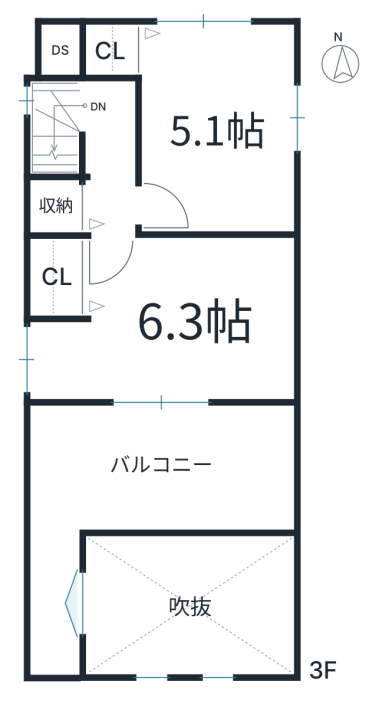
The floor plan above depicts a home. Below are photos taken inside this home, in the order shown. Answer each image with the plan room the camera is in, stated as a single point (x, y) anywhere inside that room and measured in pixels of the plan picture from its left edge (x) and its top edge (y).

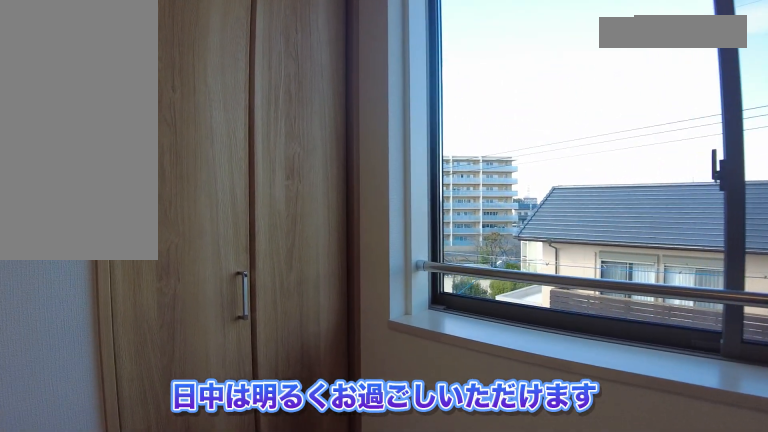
(227, 127)
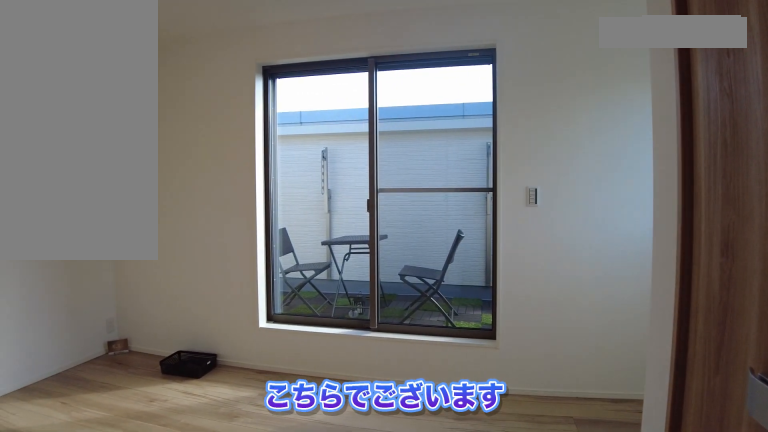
(176, 322)
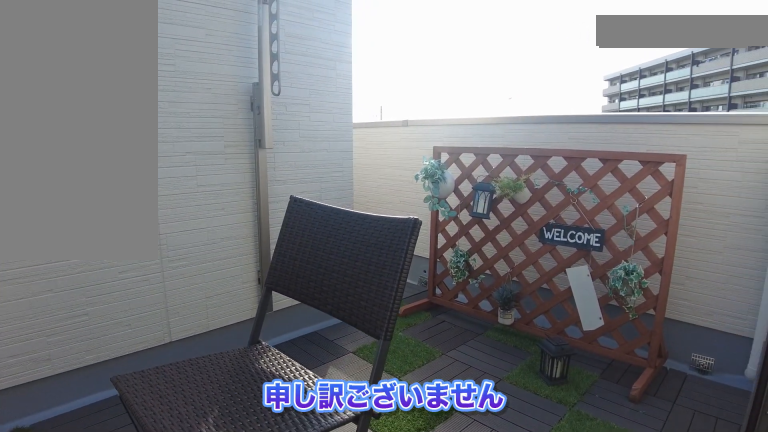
(166, 468)
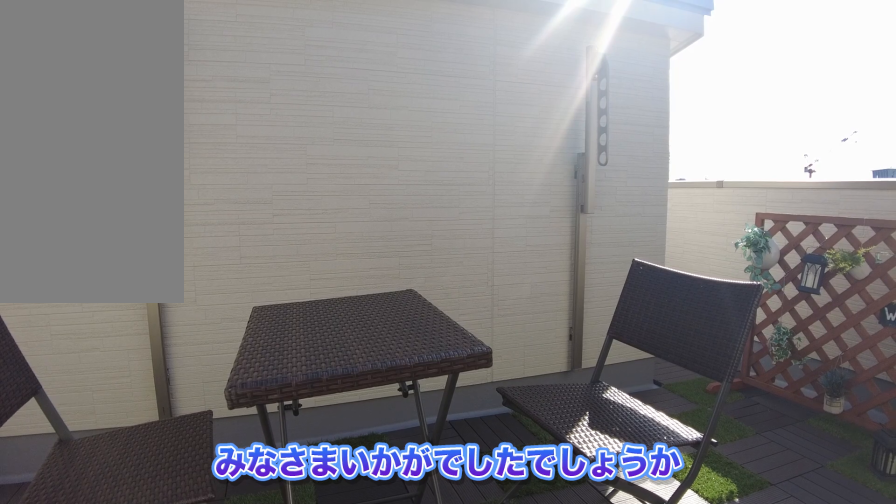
(166, 467)
